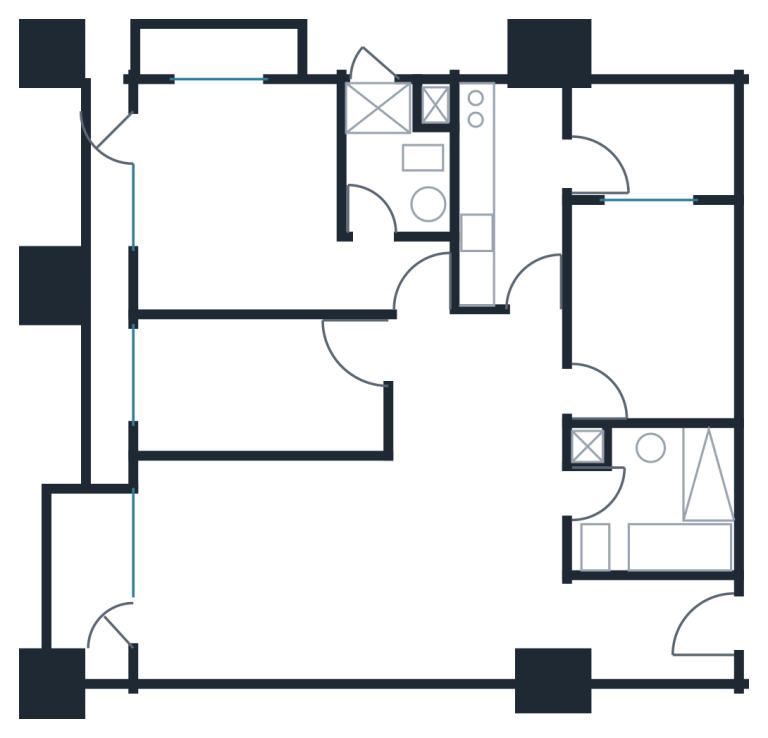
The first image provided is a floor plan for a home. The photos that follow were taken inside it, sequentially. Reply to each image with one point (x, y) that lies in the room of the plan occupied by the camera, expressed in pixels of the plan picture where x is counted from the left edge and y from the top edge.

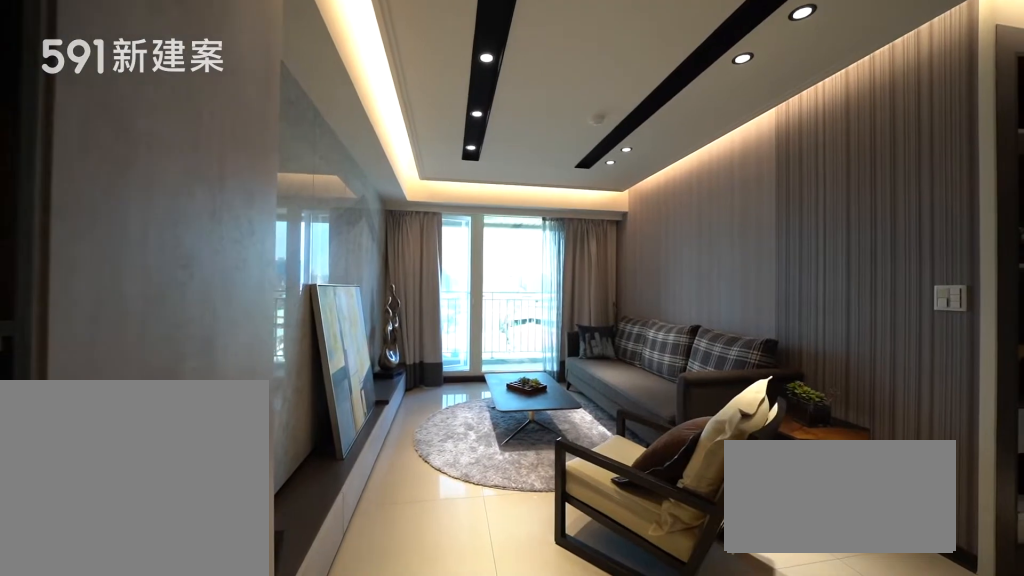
(260, 565)
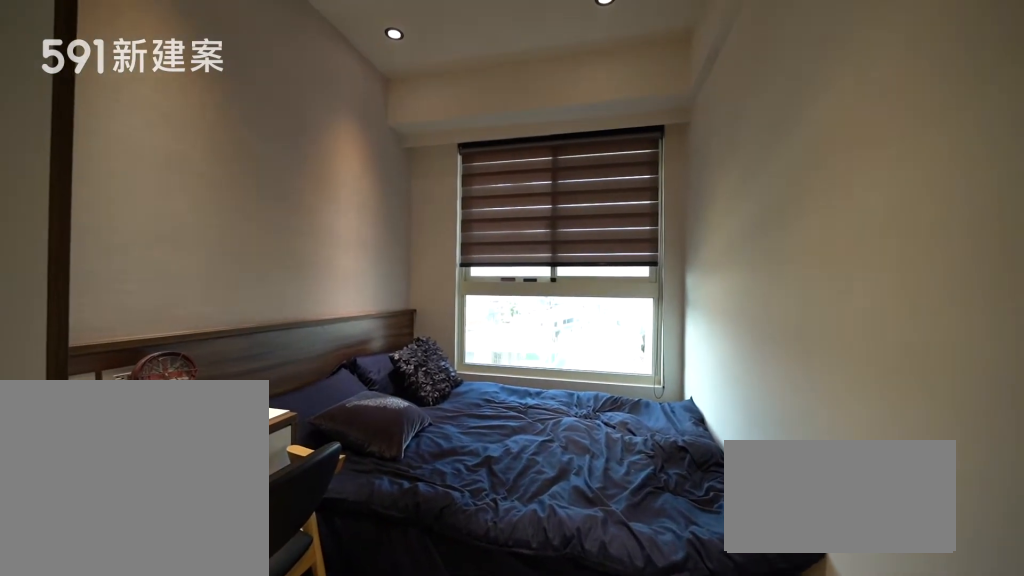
(256, 386)
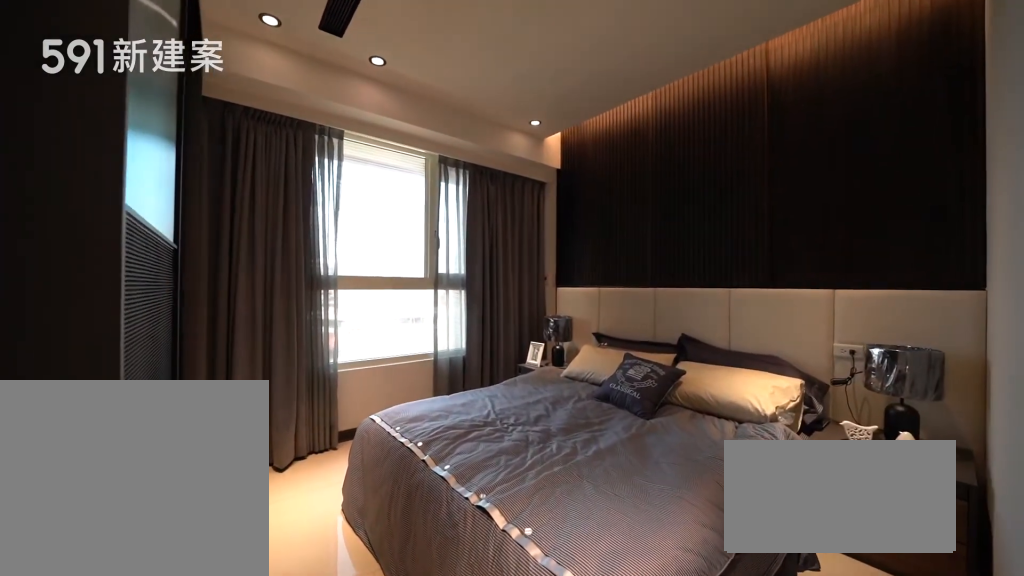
(258, 205)
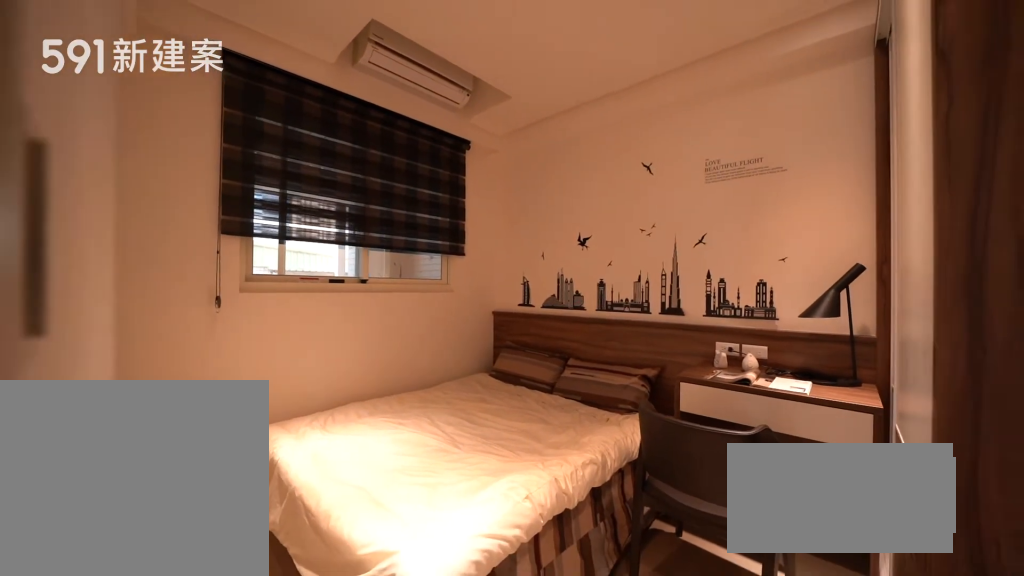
(655, 306)
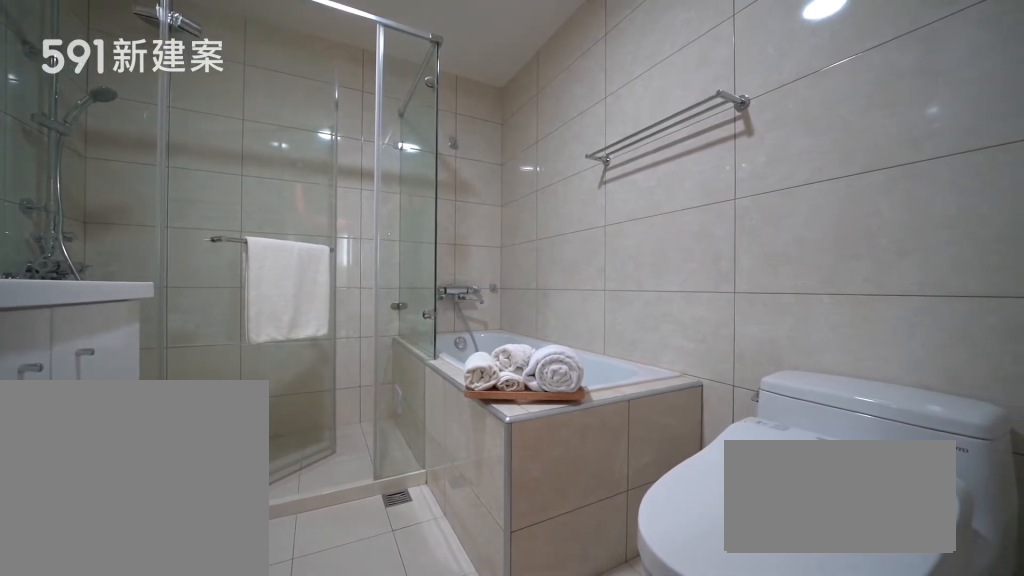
(656, 494)
